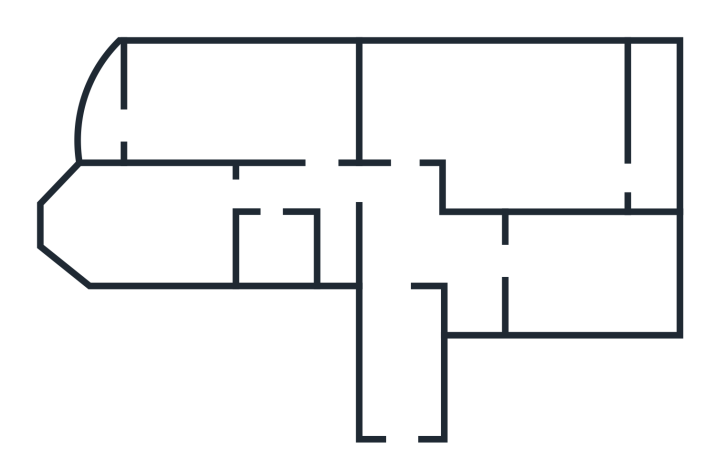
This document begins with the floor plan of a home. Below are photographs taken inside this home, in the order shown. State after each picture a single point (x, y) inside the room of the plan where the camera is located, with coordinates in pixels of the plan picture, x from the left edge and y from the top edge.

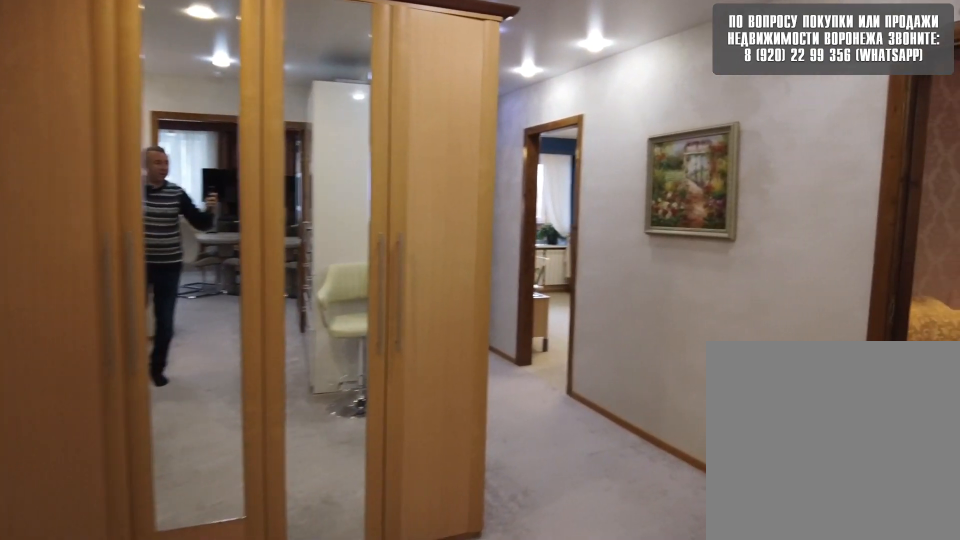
(414, 251)
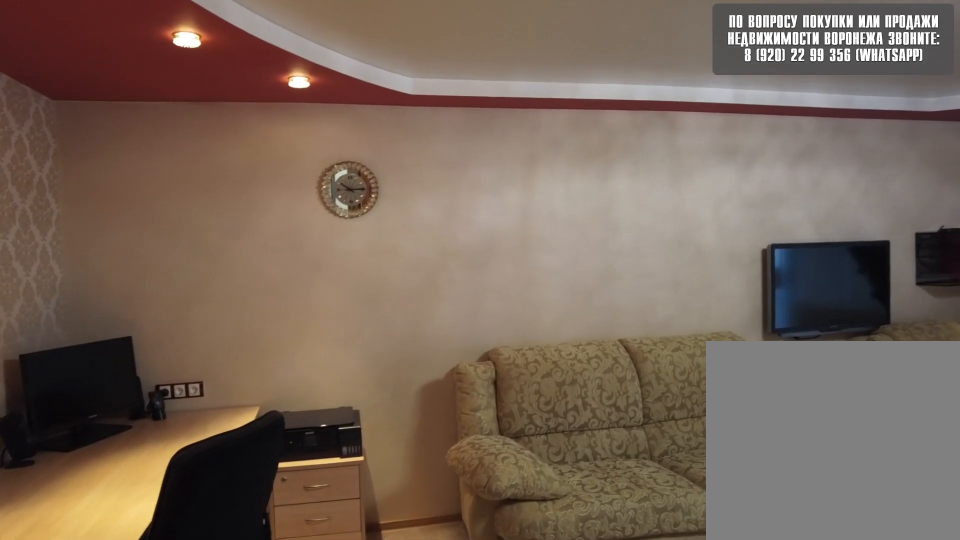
(458, 114)
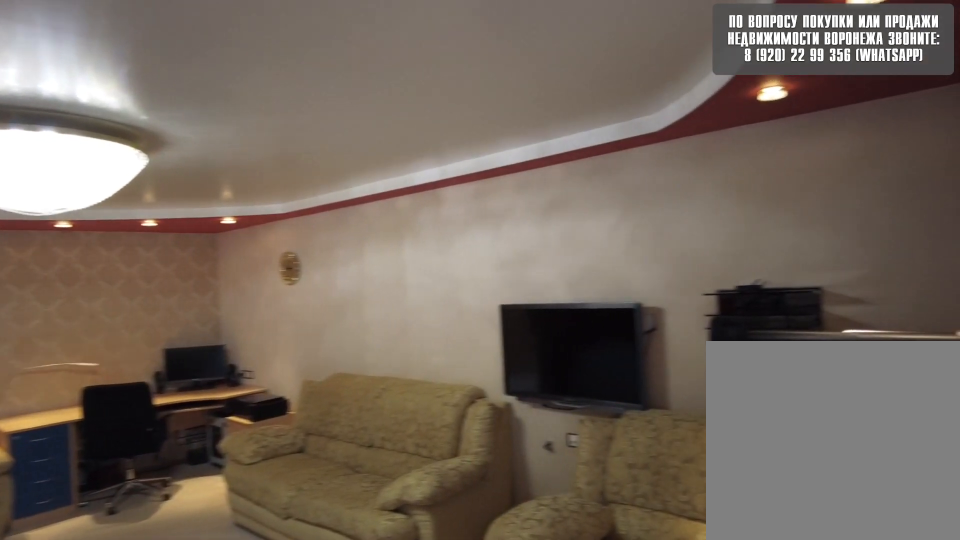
(458, 114)
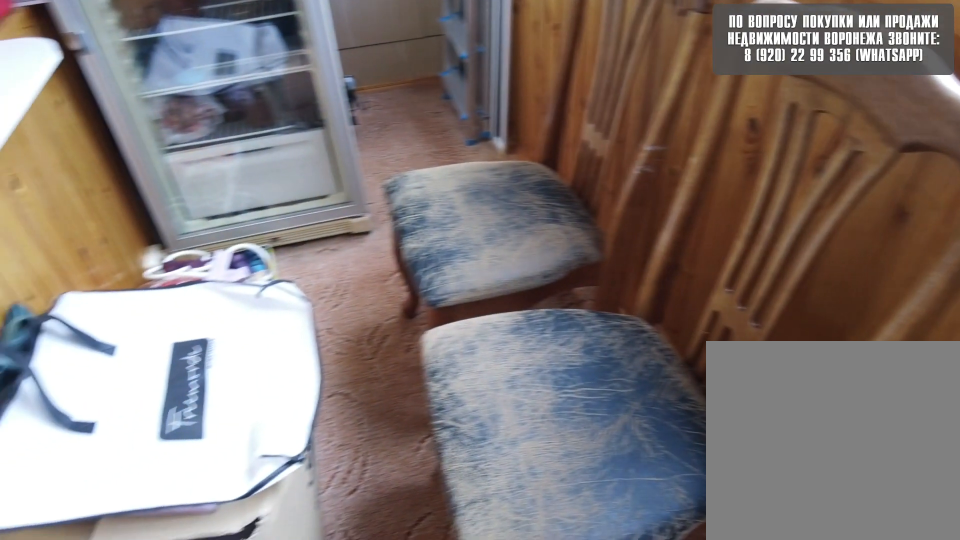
(668, 171)
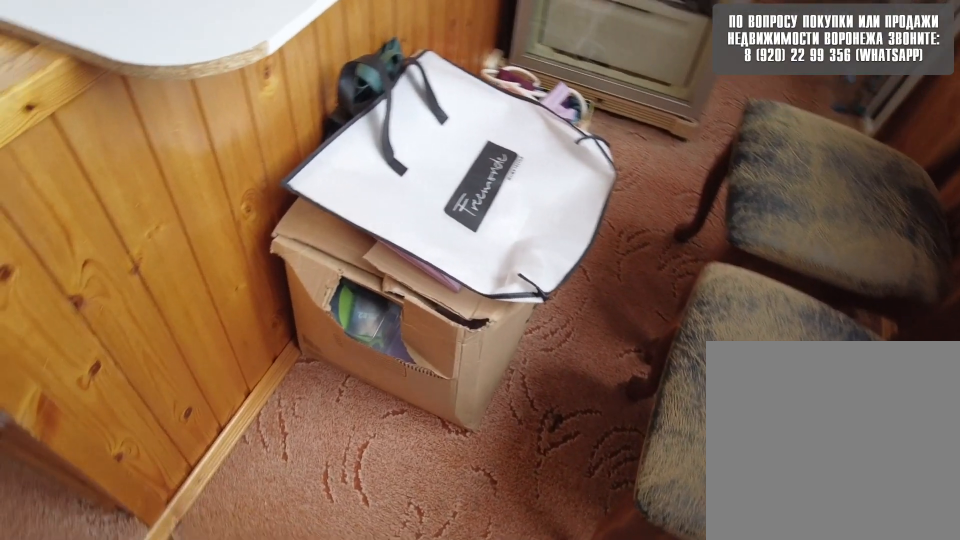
(668, 171)
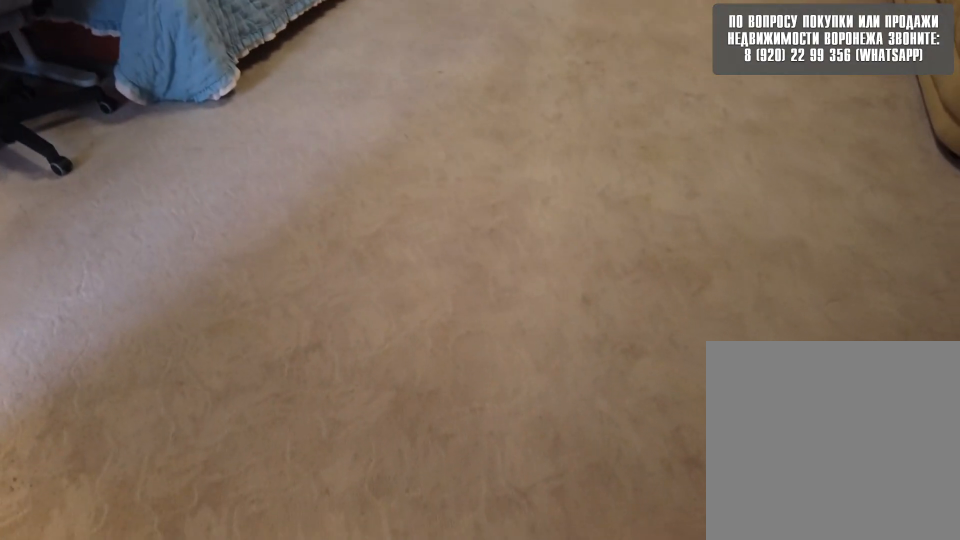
(555, 167)
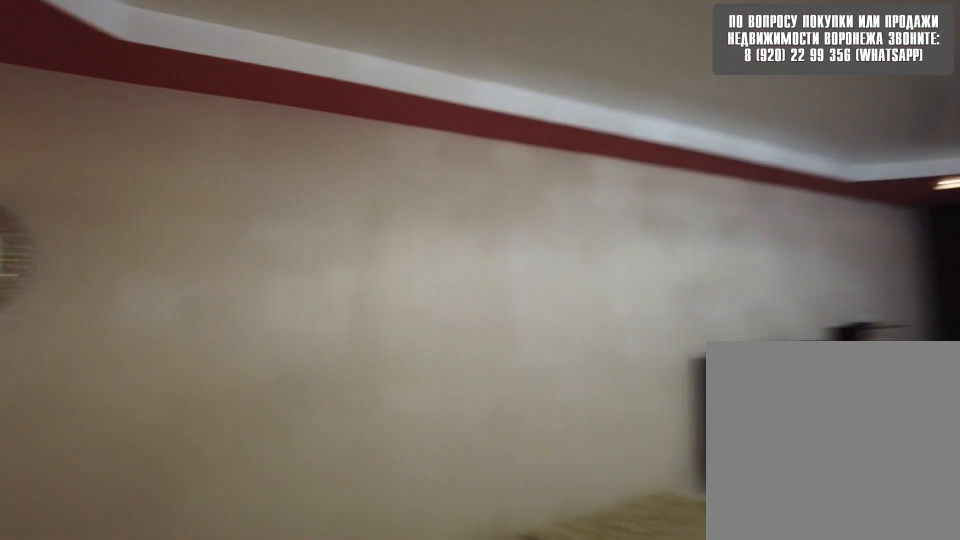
(403, 134)
